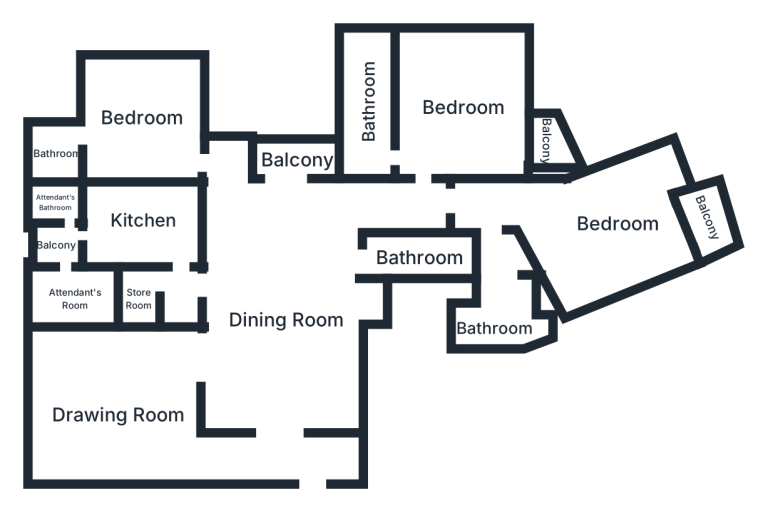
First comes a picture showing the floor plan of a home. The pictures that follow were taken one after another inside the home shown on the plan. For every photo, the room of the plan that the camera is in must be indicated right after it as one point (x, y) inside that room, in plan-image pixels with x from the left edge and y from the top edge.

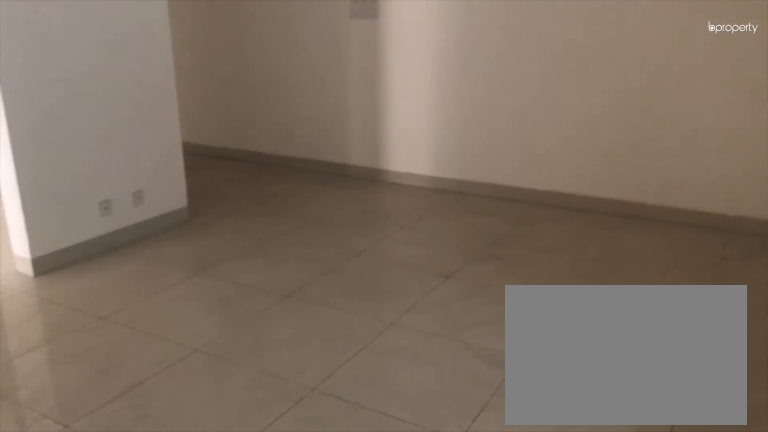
(122, 423)
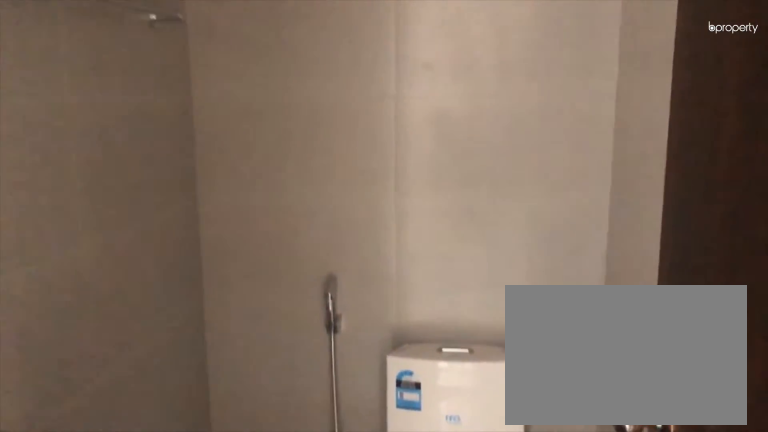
(419, 258)
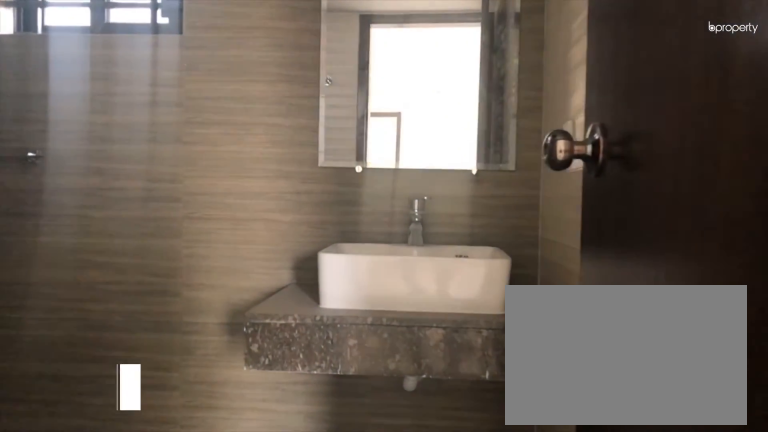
(62, 154)
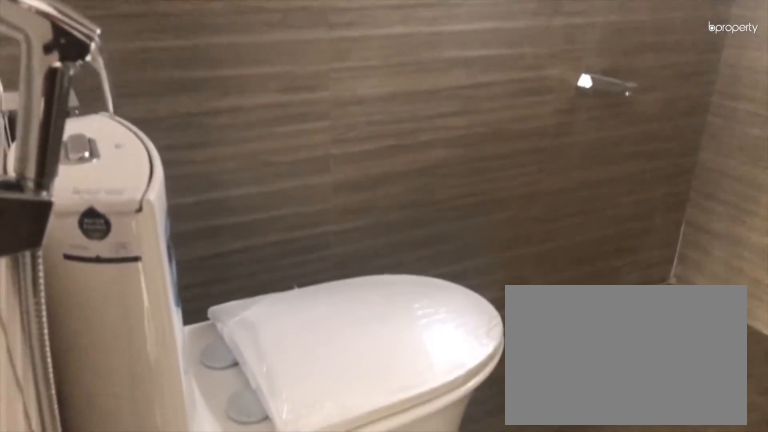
(62, 154)
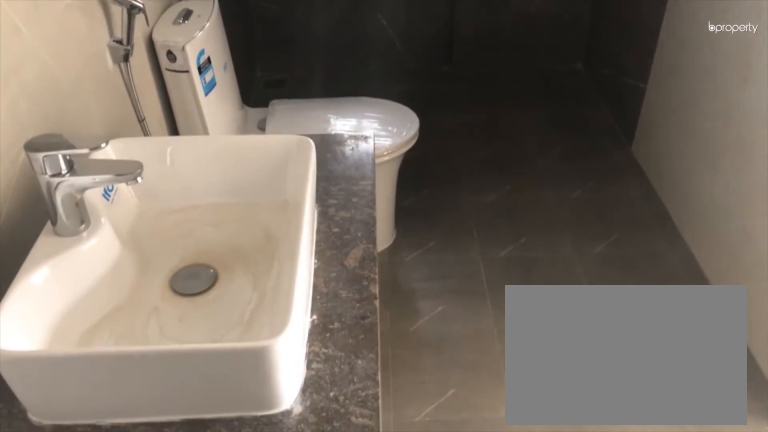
(369, 99)
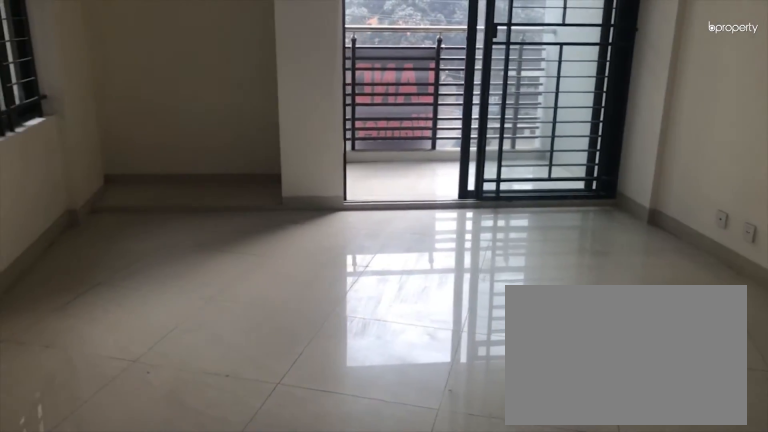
(617, 223)
